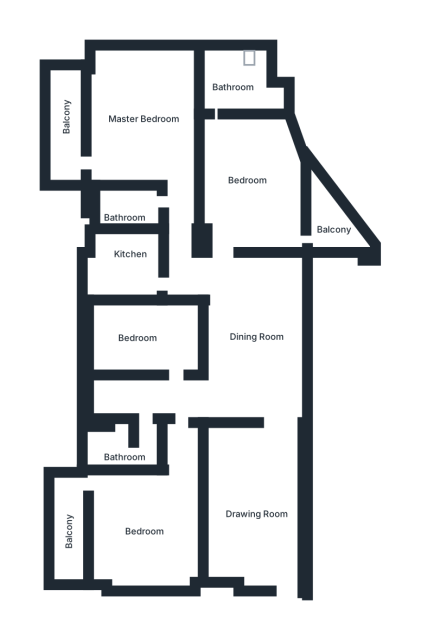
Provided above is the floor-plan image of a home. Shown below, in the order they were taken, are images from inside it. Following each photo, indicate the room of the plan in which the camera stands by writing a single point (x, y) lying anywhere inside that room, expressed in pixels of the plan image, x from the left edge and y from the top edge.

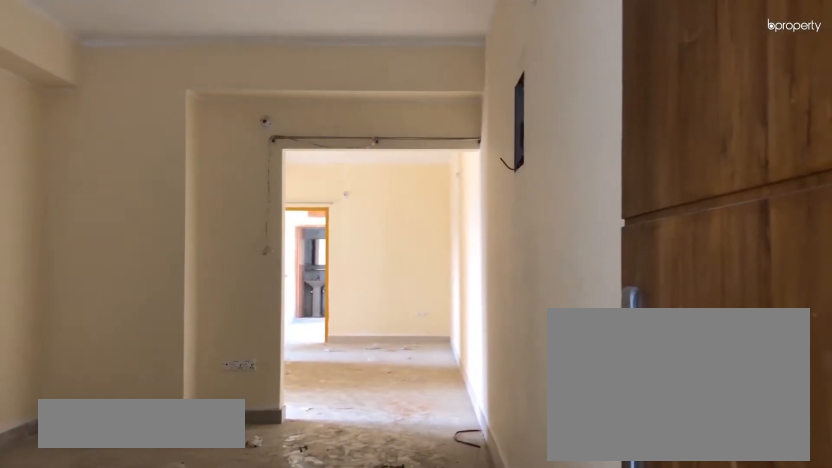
(254, 499)
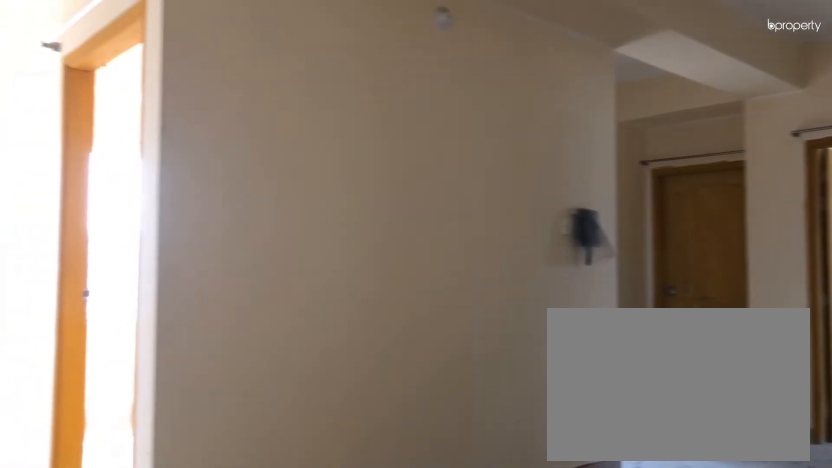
(256, 342)
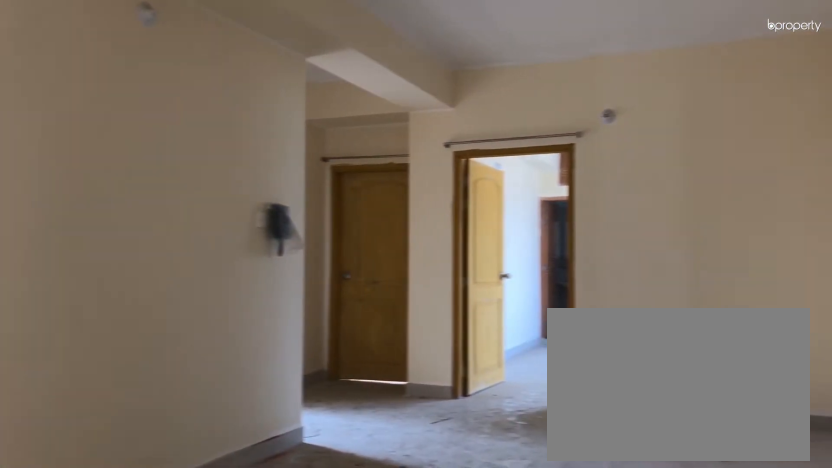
(256, 342)
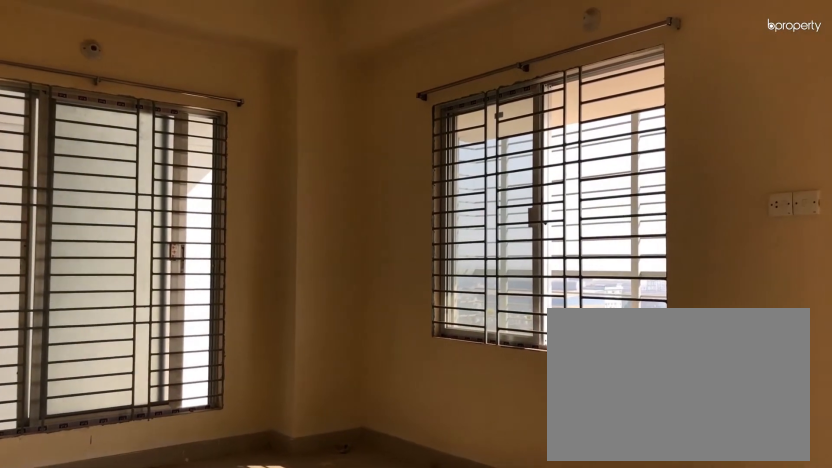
(144, 531)
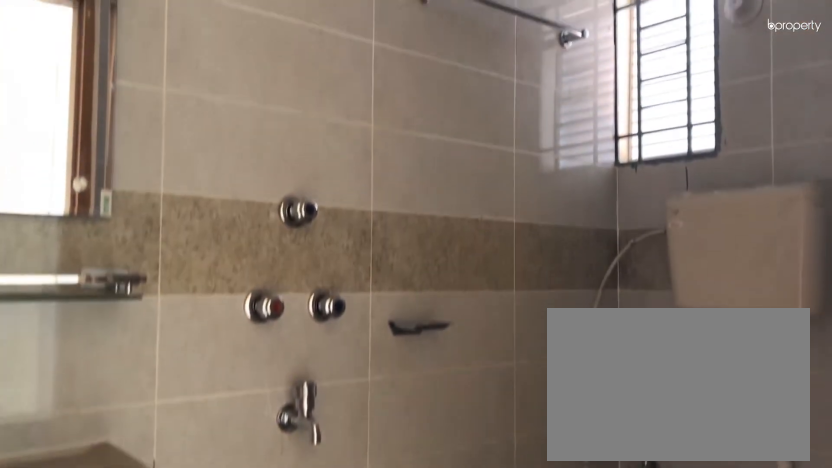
(118, 444)
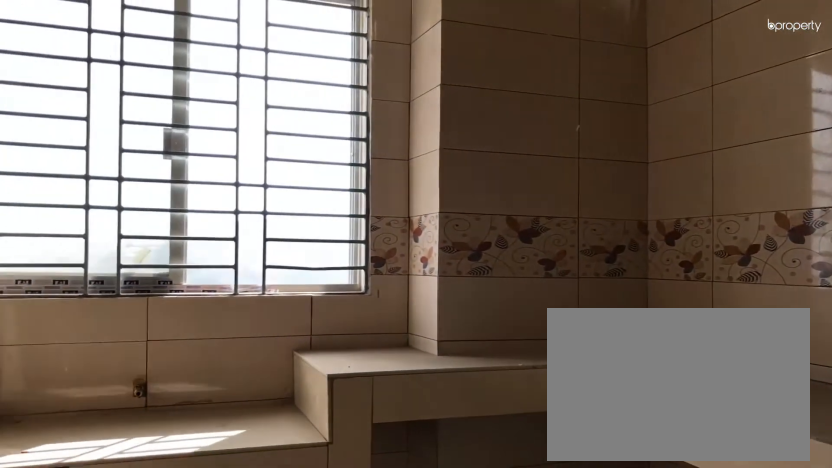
(122, 250)
